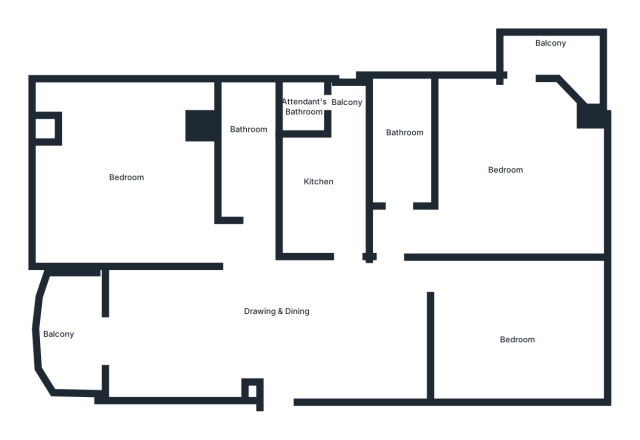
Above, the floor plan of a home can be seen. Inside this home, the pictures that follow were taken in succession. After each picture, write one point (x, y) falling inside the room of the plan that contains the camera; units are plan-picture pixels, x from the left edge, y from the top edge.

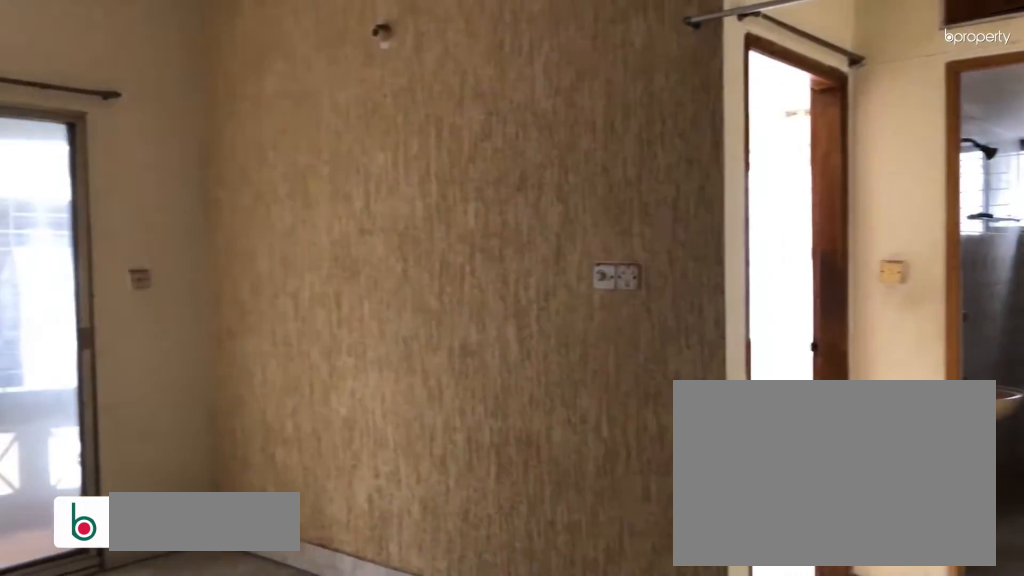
(282, 309)
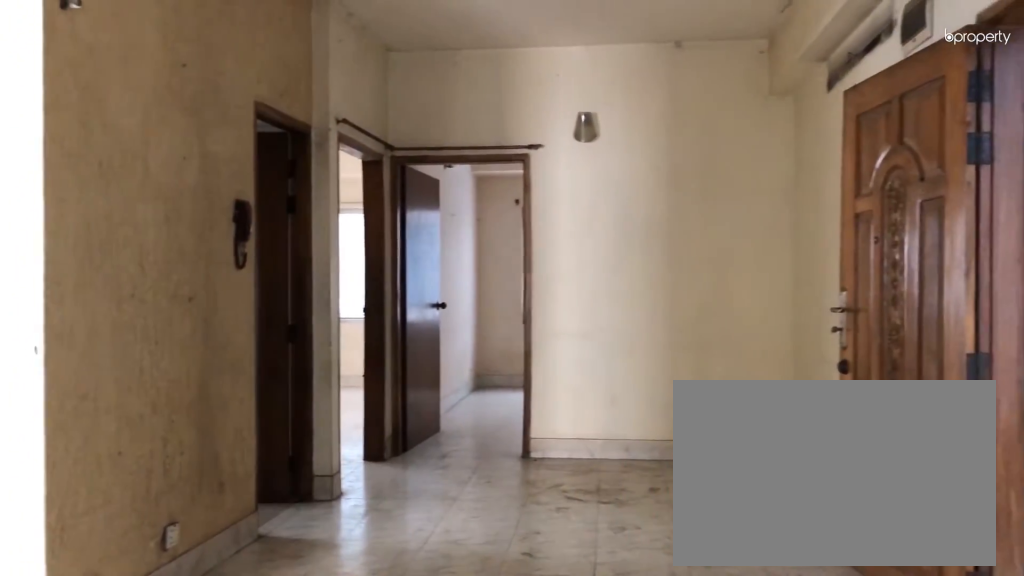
(282, 309)
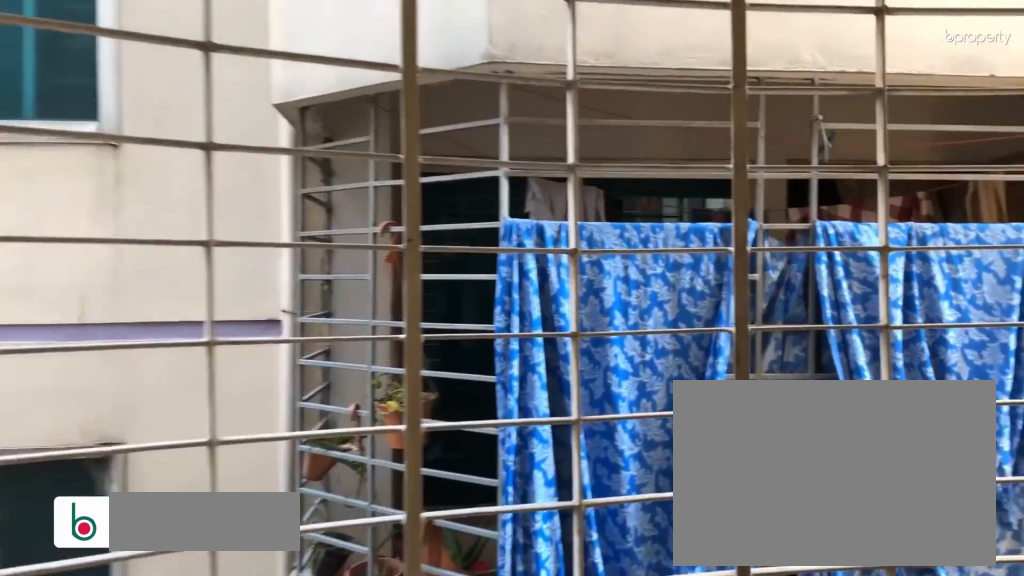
(61, 326)
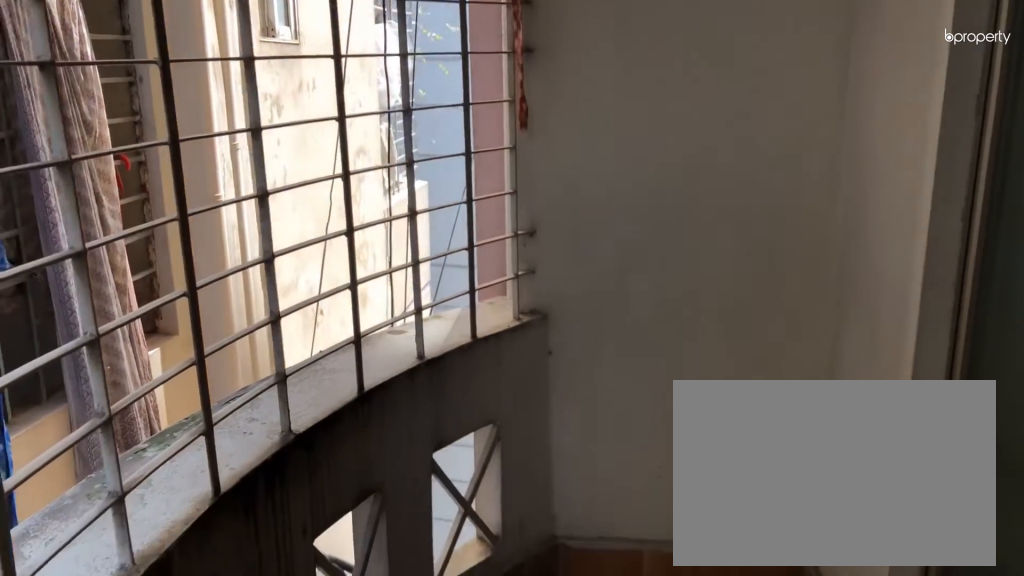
(61, 326)
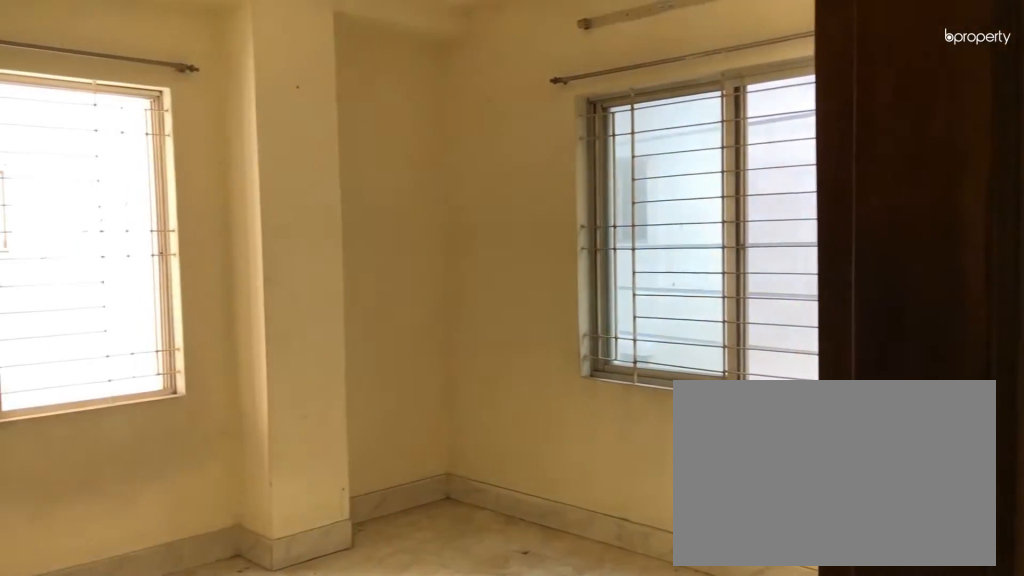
(177, 228)
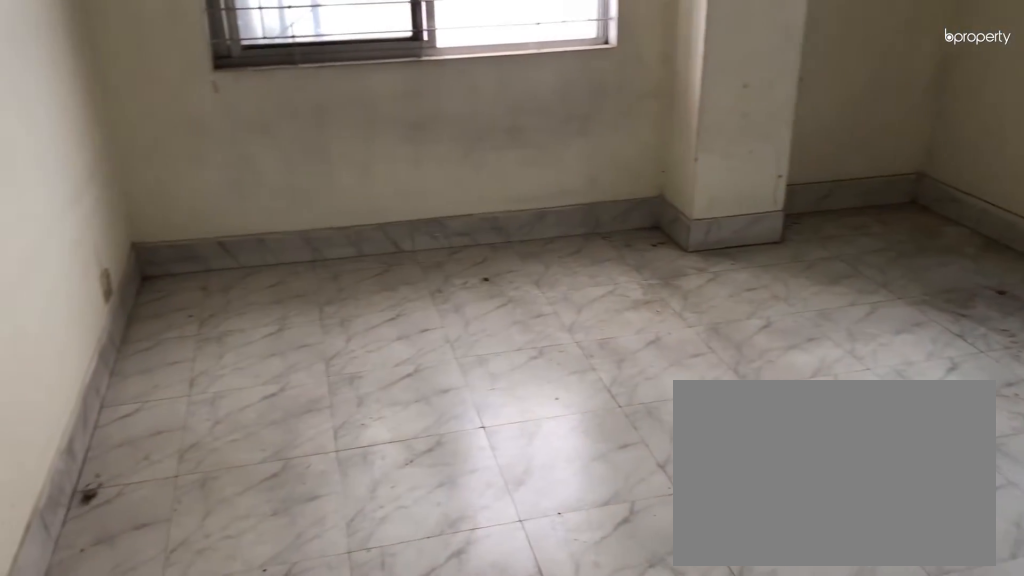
(121, 177)
